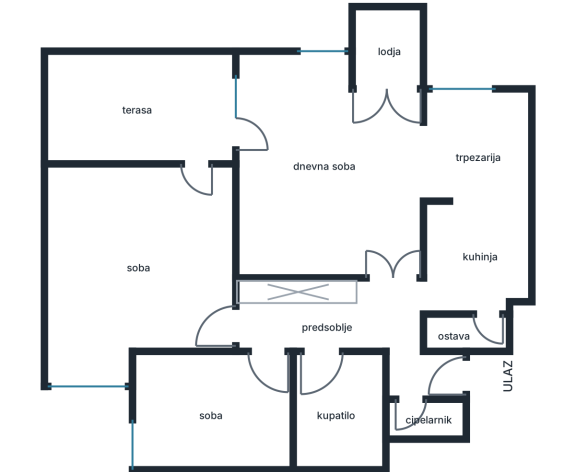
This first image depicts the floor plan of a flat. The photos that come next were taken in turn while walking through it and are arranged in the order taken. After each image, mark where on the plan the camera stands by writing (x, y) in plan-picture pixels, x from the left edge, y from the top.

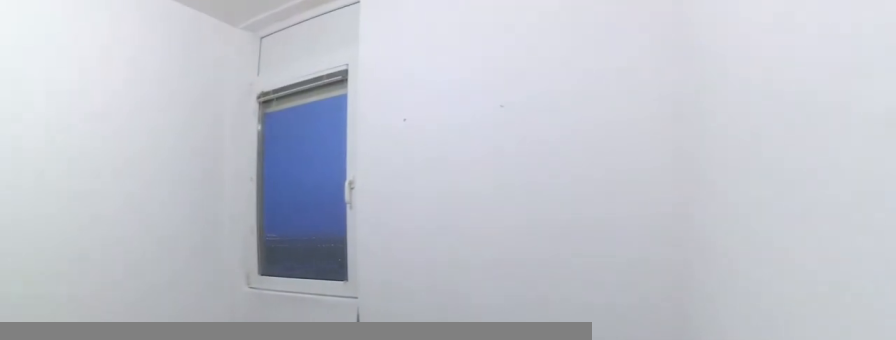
(249, 361)
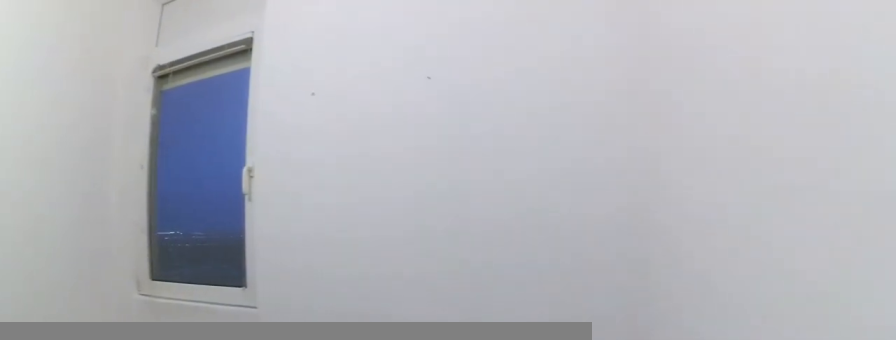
(235, 371)
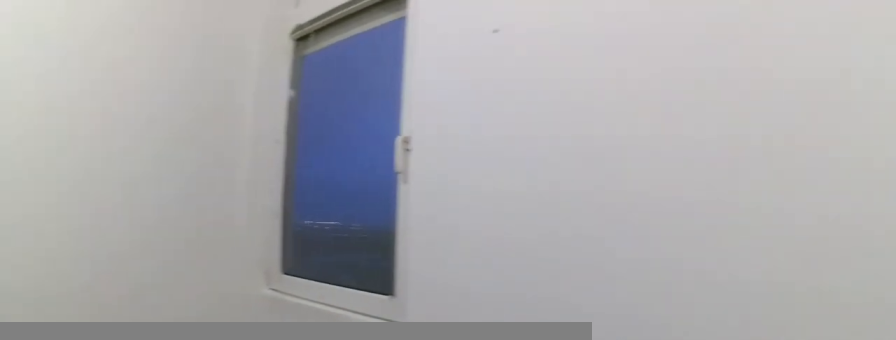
(210, 378)
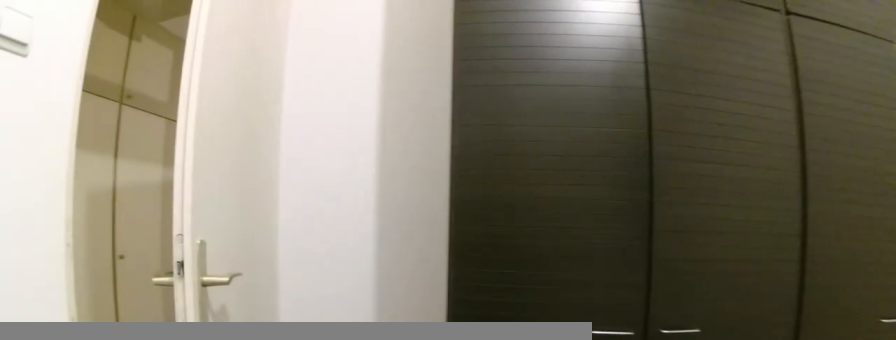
(163, 399)
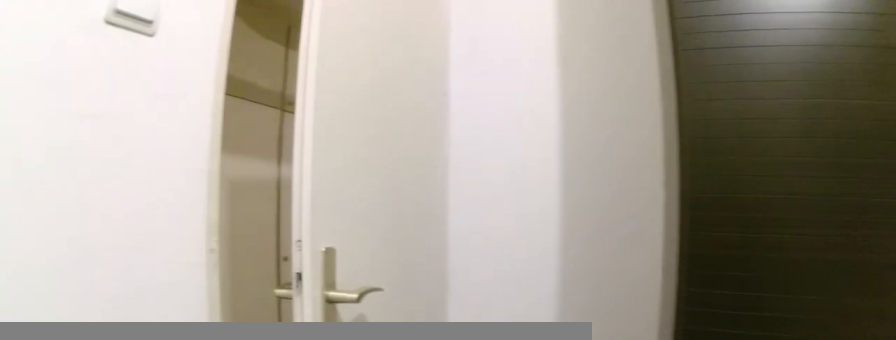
(218, 401)
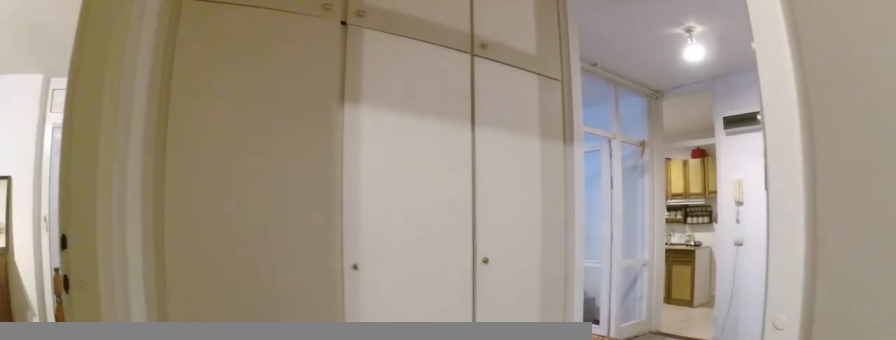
(240, 373)
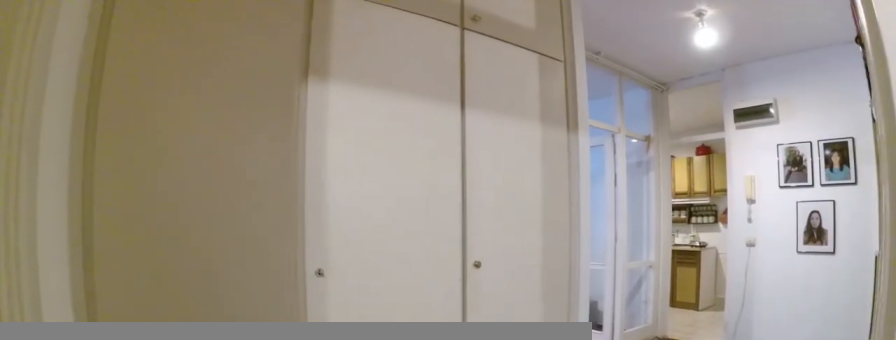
(236, 358)
